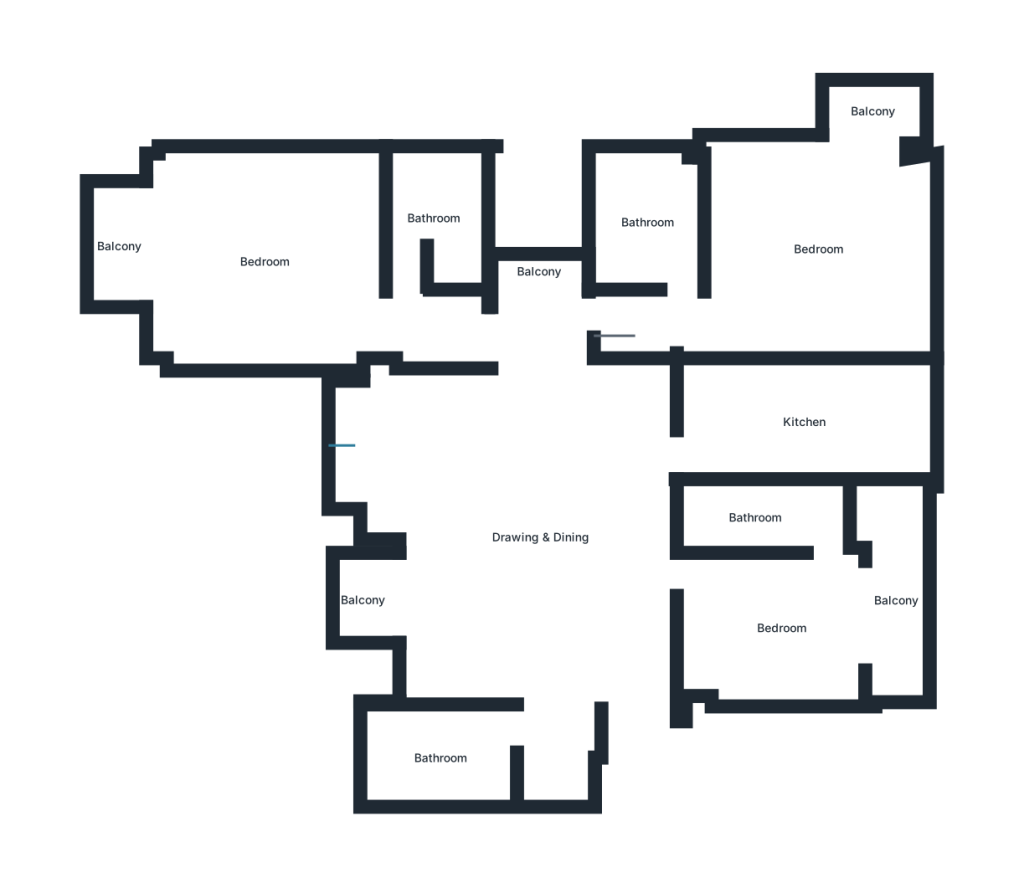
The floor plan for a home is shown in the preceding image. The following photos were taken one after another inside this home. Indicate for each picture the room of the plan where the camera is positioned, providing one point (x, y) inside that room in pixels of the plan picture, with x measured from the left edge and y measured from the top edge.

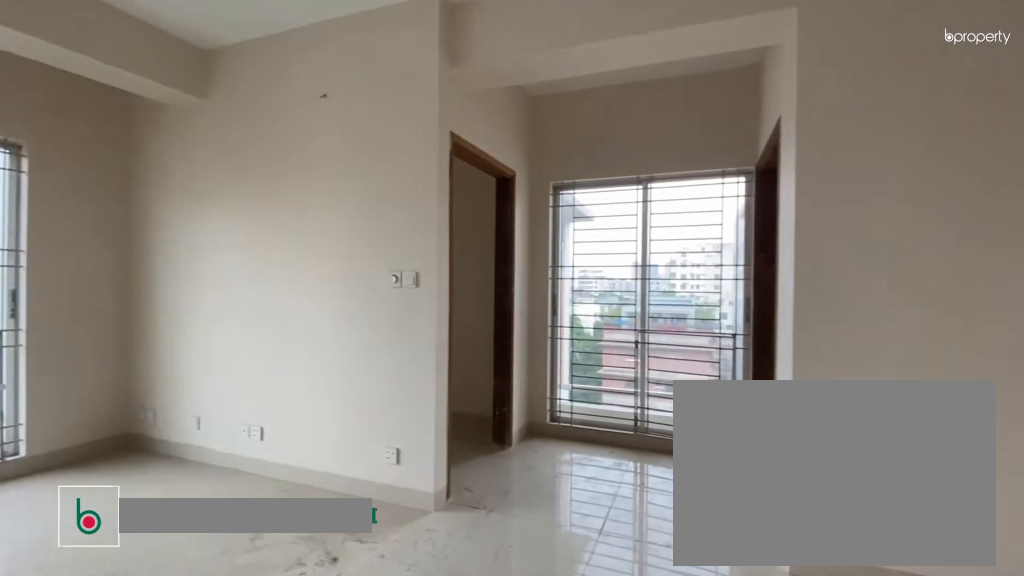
(545, 543)
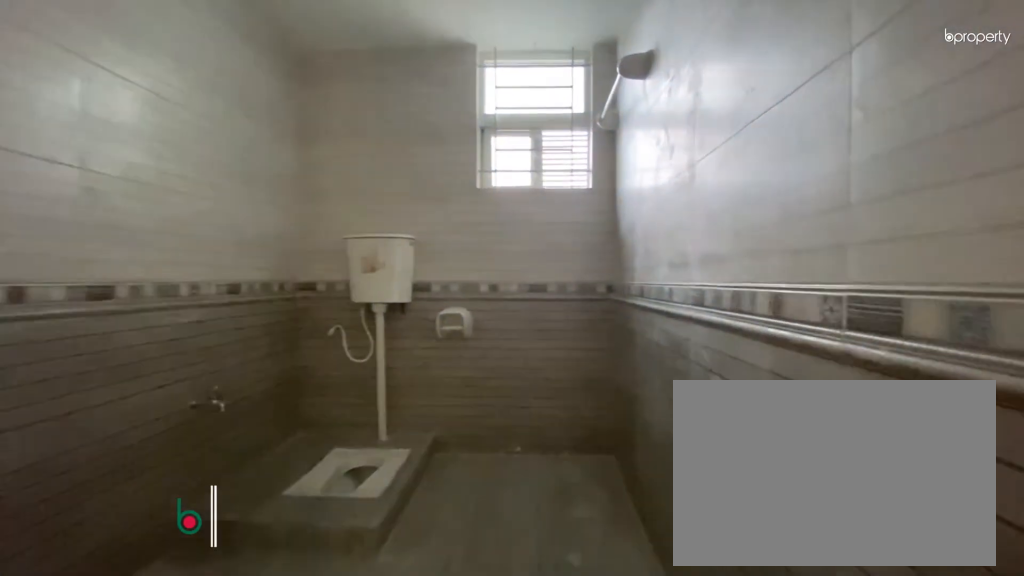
(441, 755)
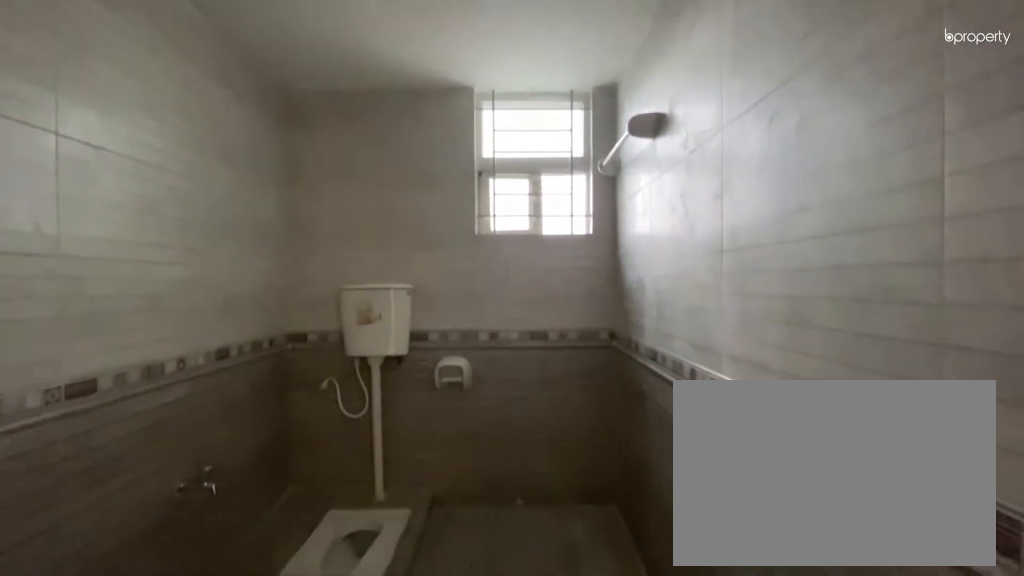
(441, 755)
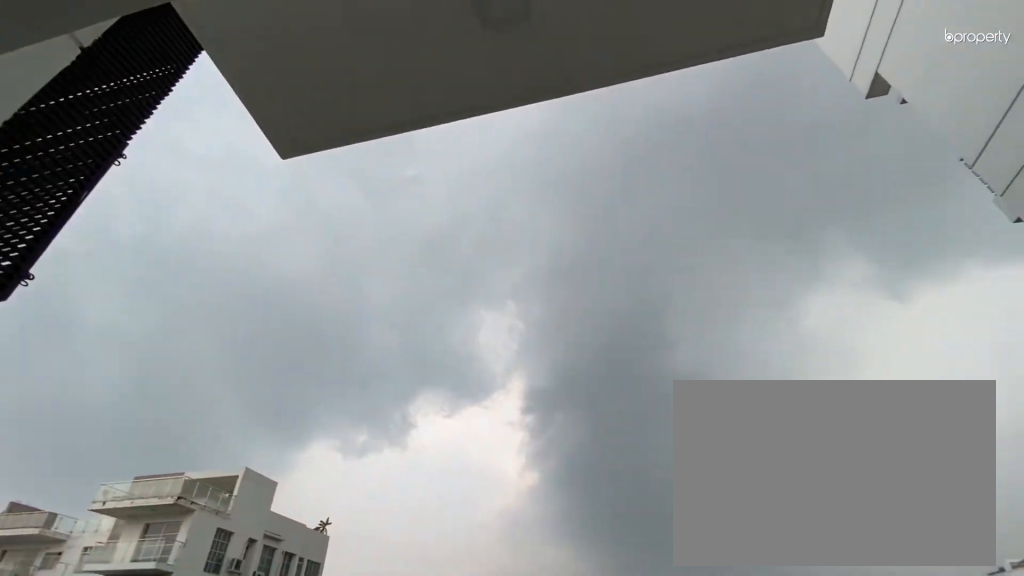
(359, 599)
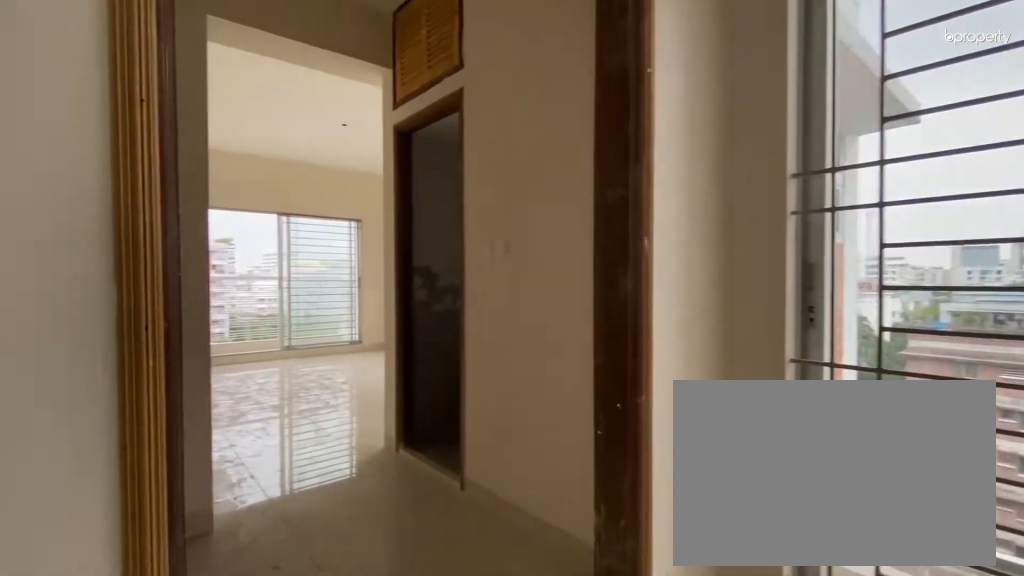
(476, 331)
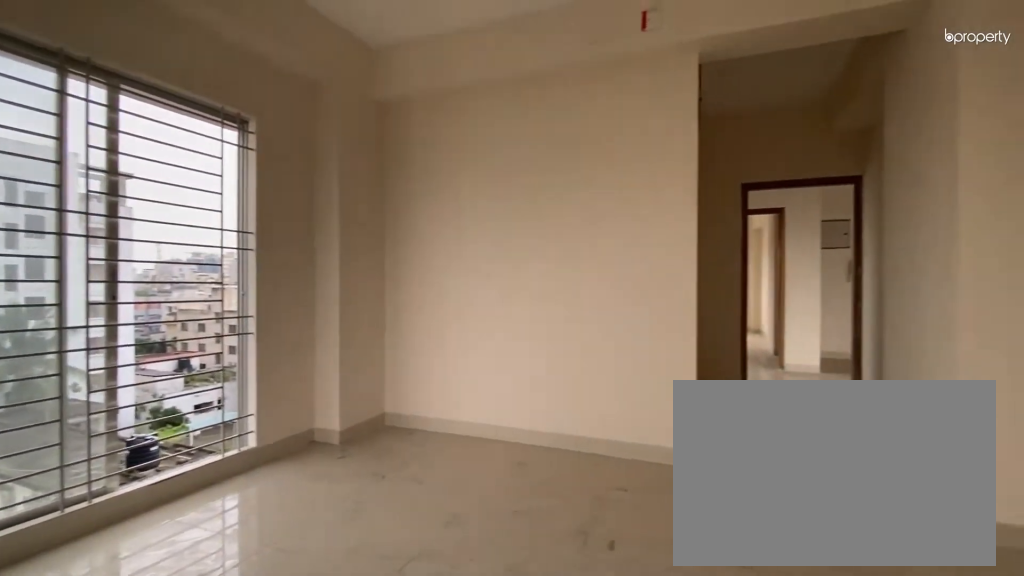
(269, 267)
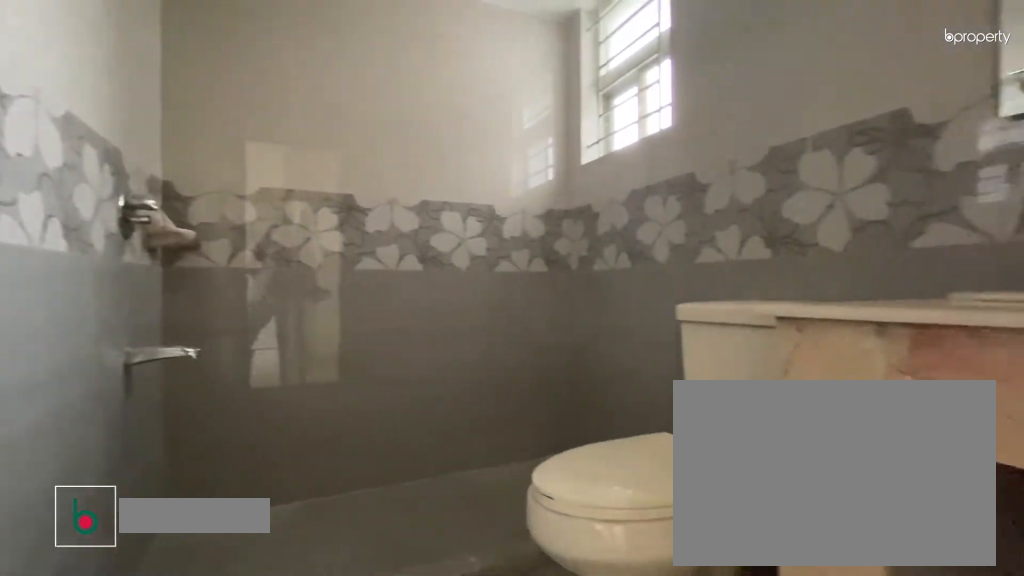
(435, 219)
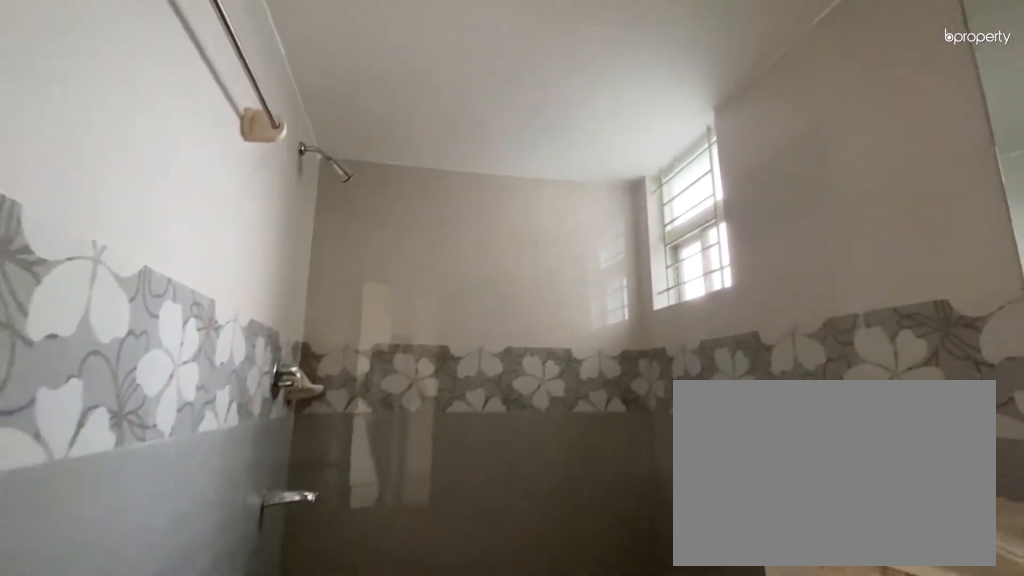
(435, 219)
